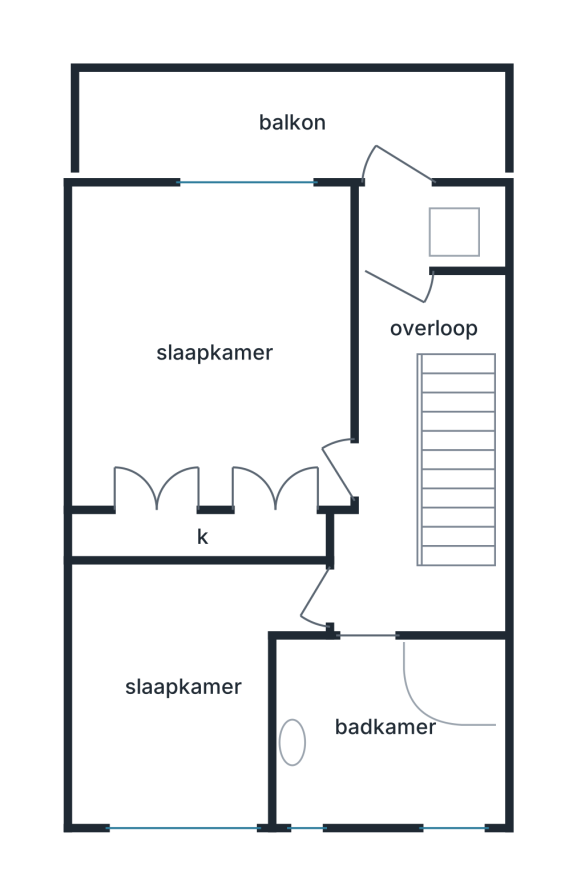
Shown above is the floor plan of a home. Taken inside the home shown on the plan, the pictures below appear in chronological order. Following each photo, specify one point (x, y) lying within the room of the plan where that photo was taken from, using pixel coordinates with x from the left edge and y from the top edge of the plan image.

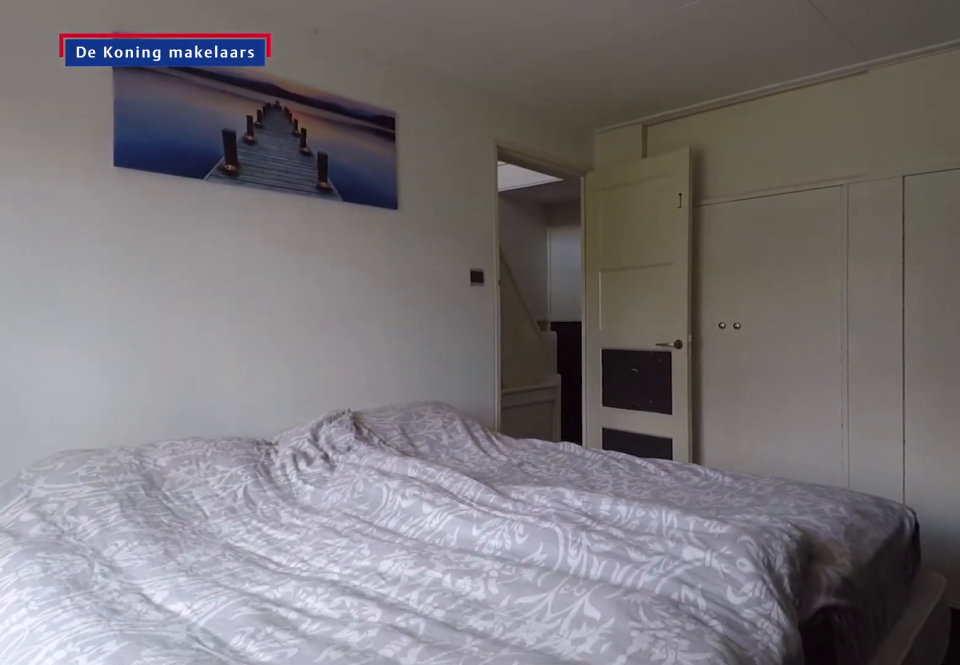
(216, 350)
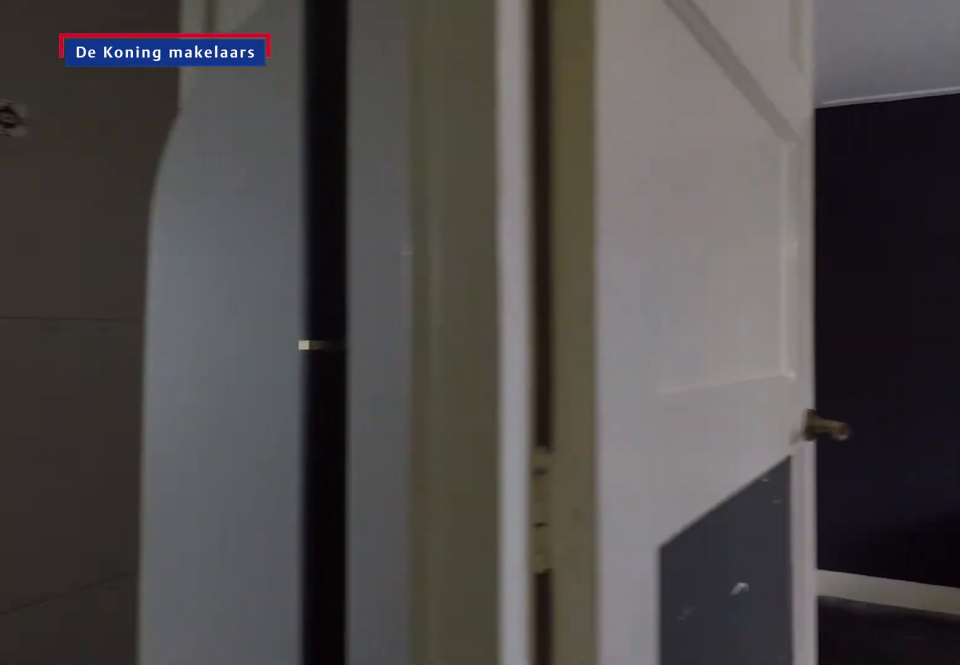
(405, 461)
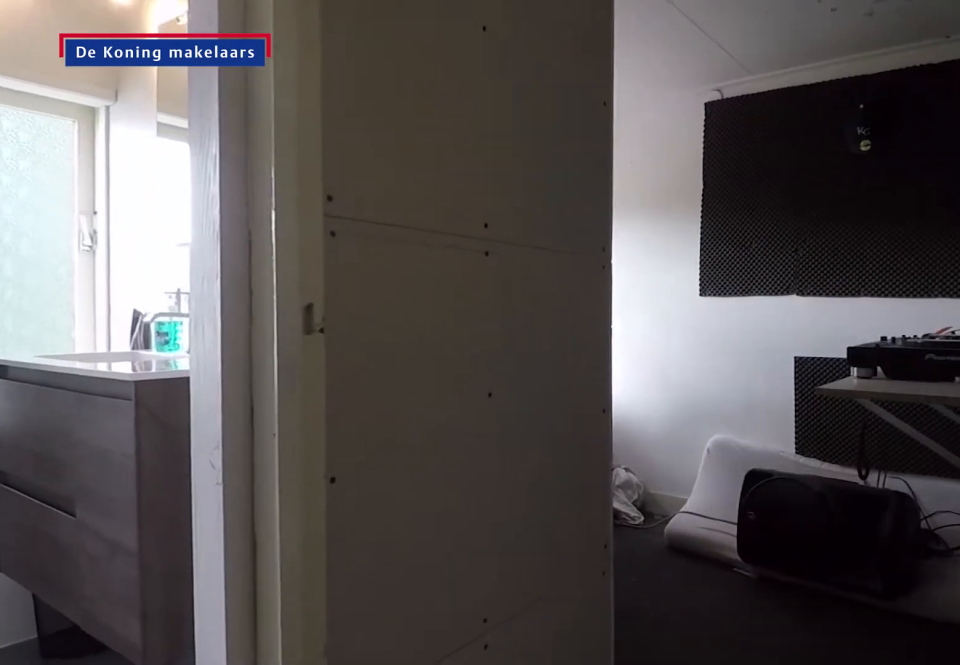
(405, 461)
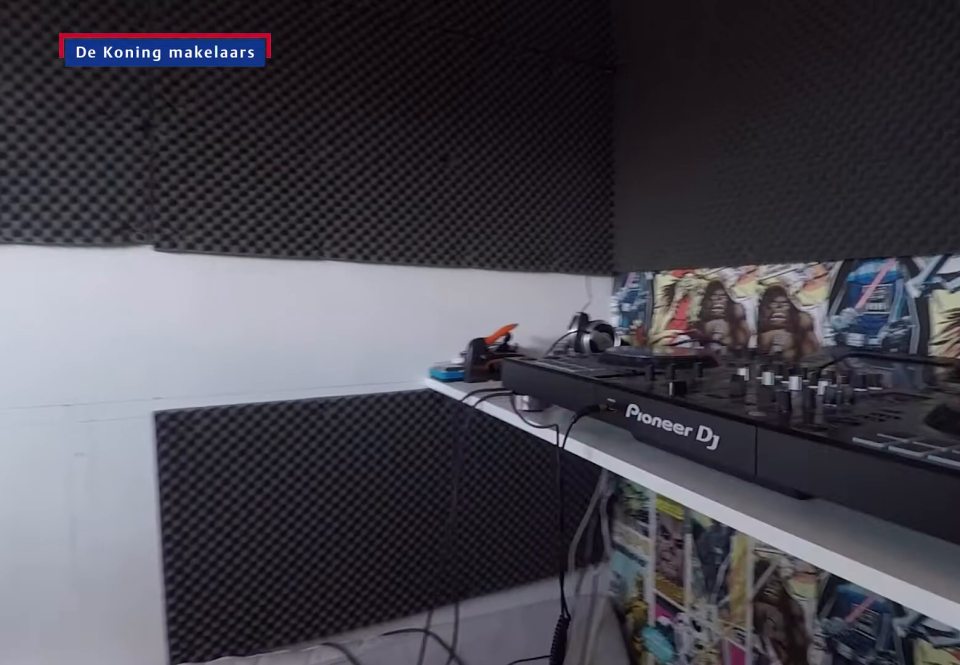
(183, 683)
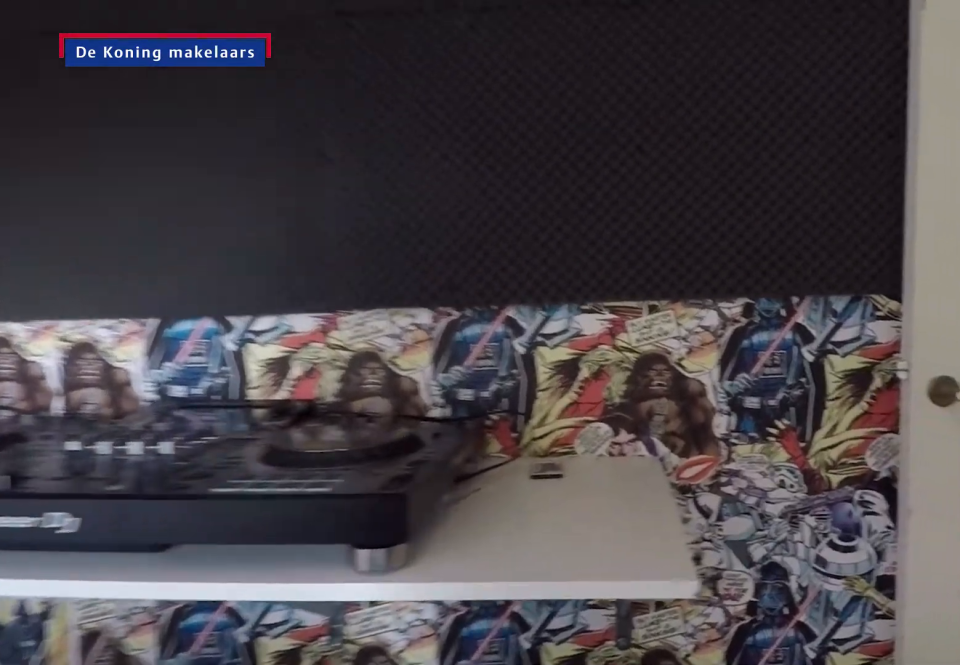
(183, 683)
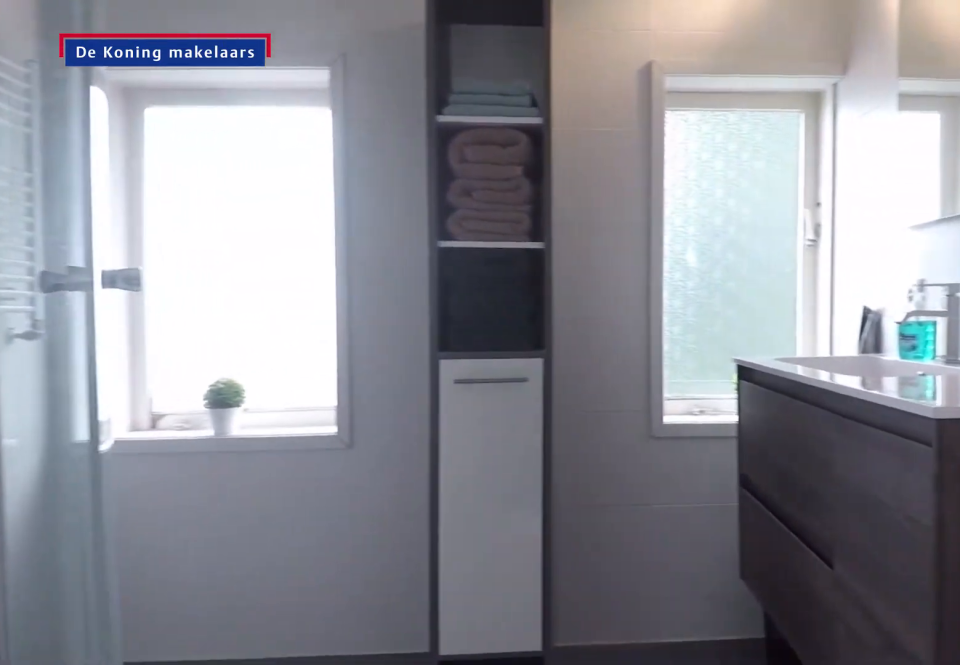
(386, 724)
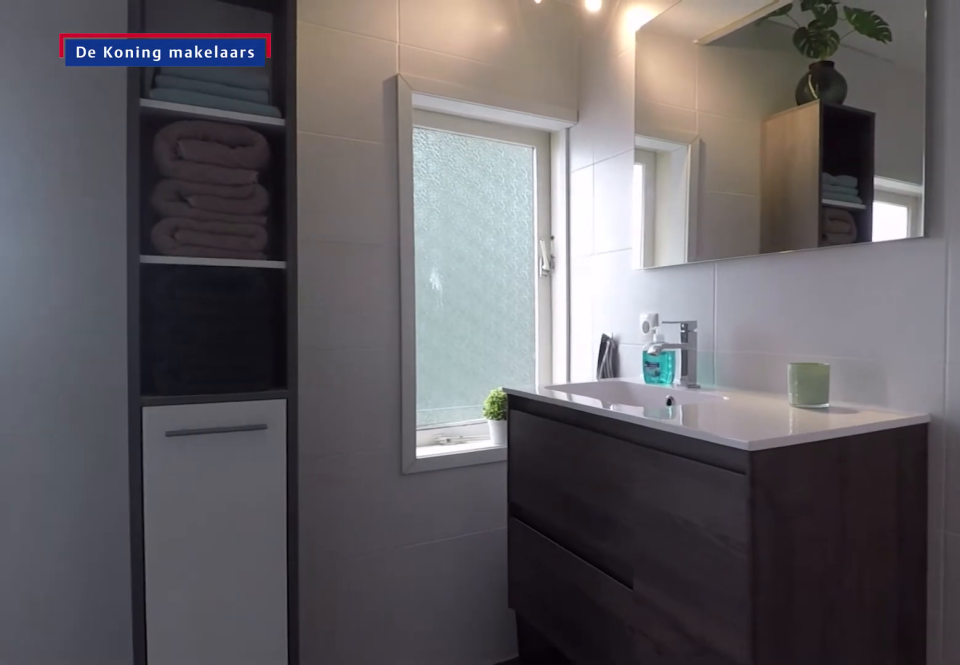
(386, 724)
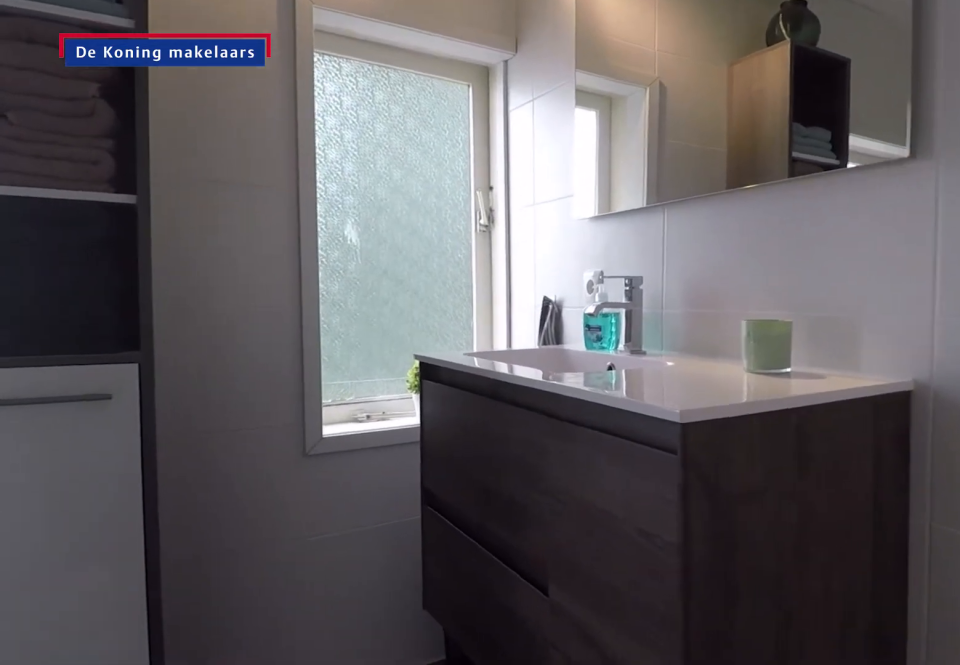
(386, 724)
